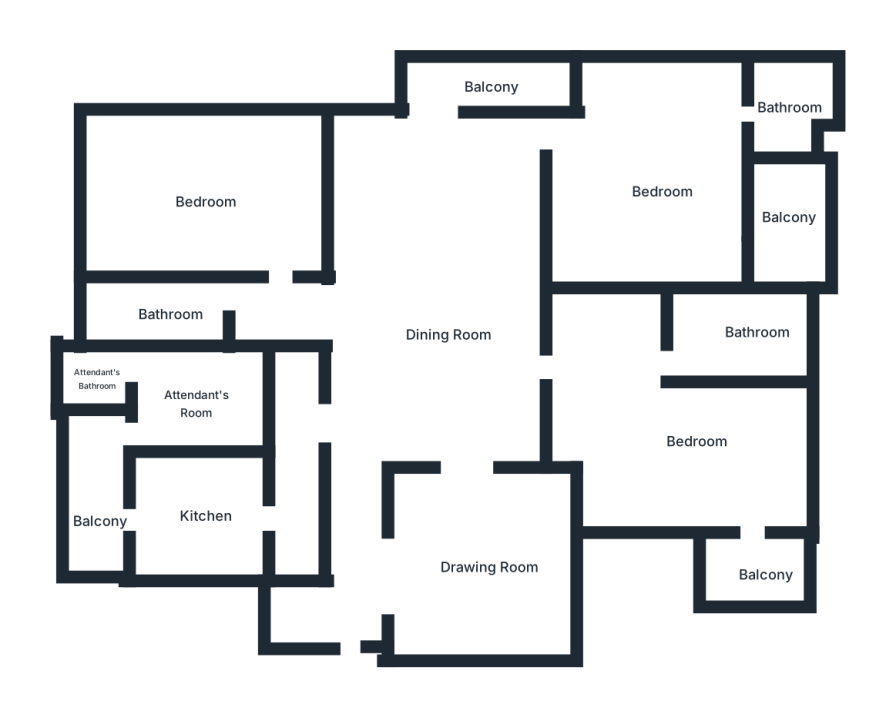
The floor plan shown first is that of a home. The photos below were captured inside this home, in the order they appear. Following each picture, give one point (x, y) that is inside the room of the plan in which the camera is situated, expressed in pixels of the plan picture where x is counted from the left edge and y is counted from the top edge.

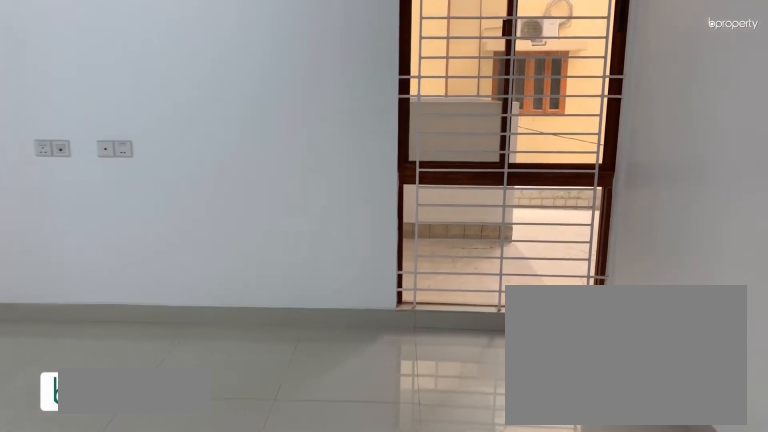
(490, 563)
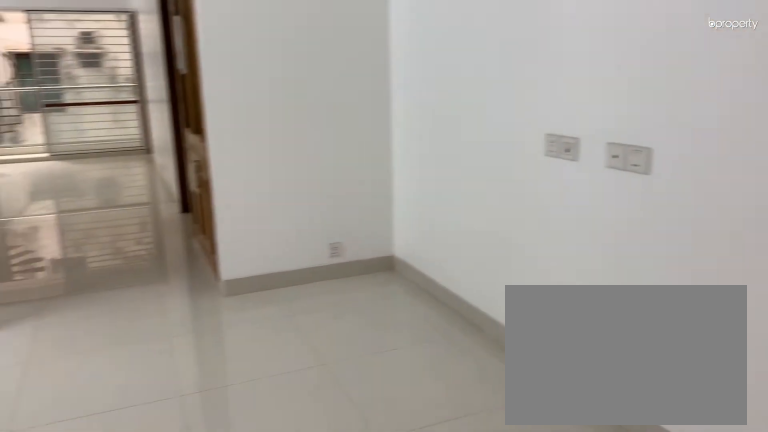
(490, 563)
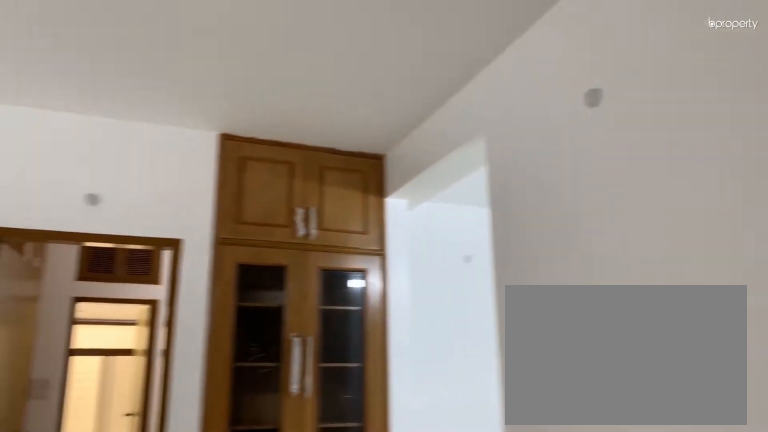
(454, 336)
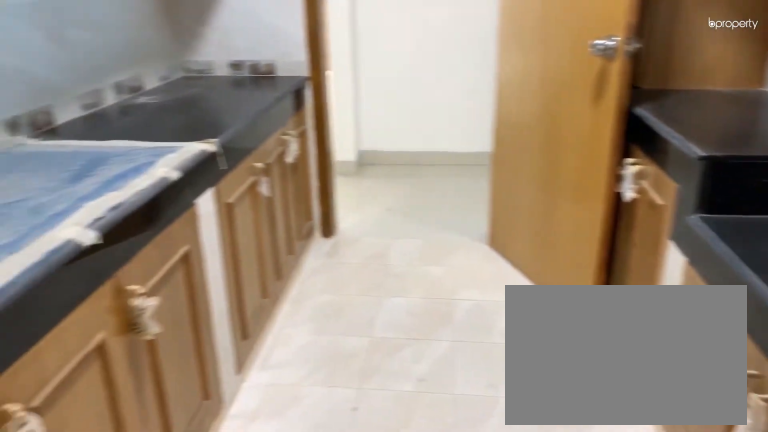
(206, 512)
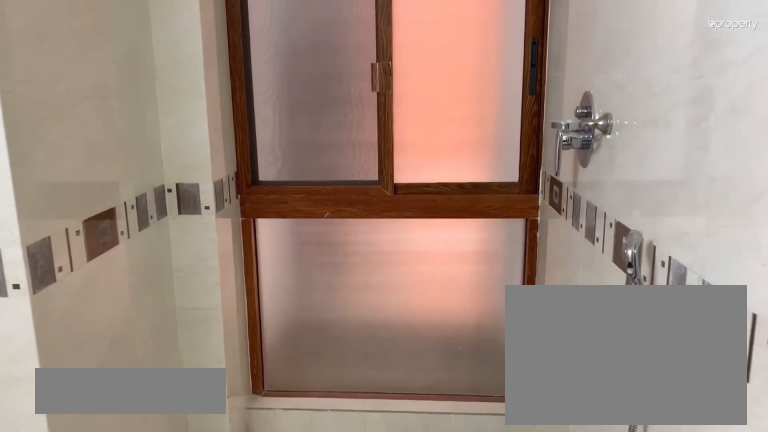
(165, 308)
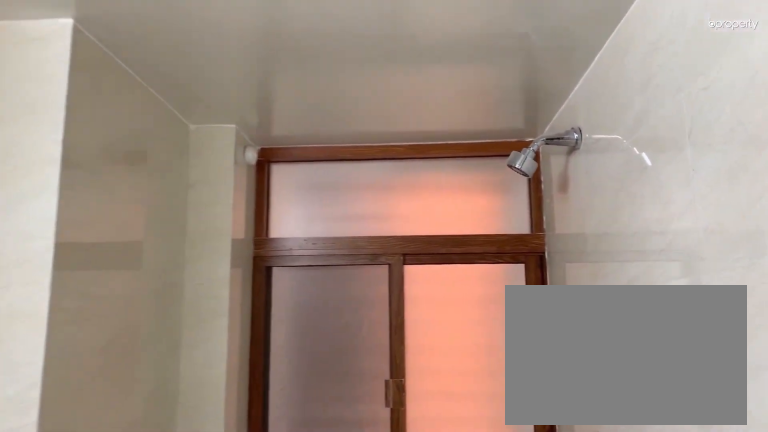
(166, 307)
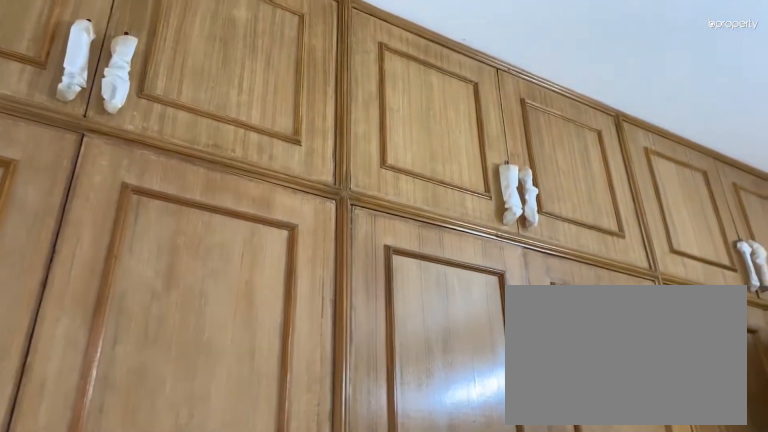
(205, 204)
